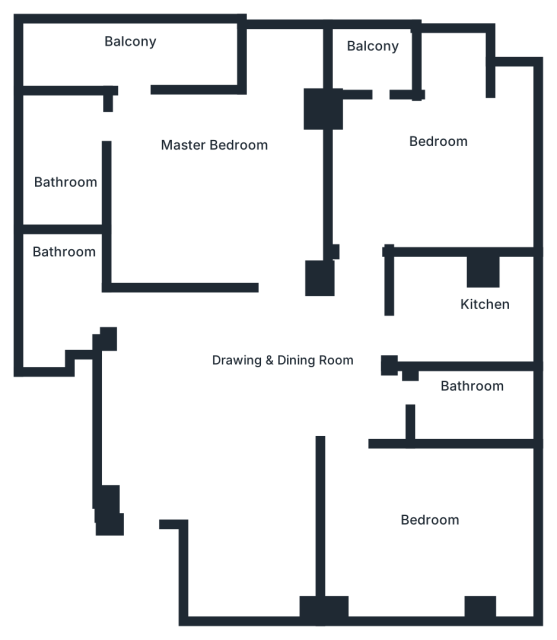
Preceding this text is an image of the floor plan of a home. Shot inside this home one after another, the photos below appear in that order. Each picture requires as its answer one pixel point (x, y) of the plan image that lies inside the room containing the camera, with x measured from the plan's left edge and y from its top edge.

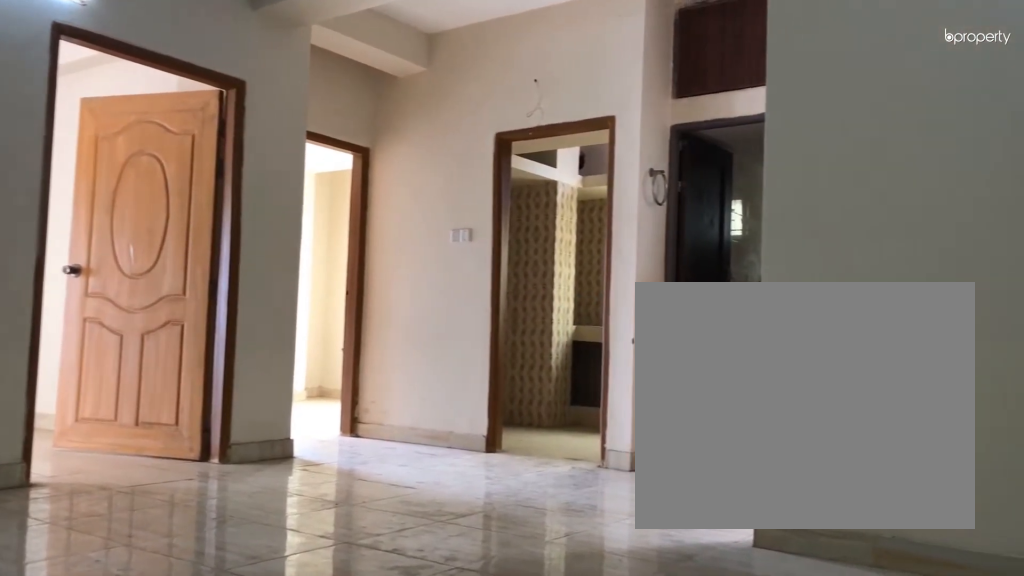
(286, 368)
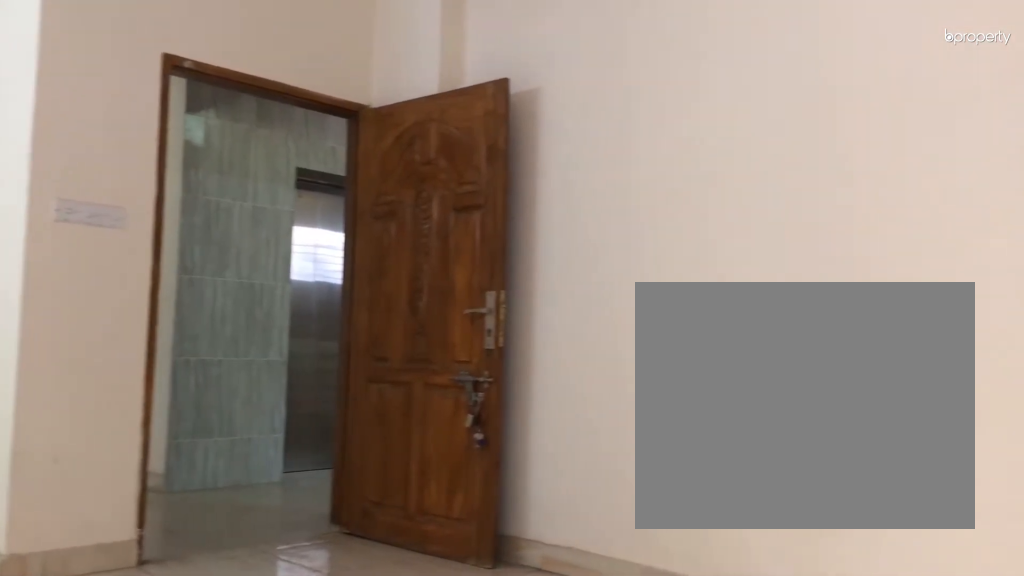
(287, 368)
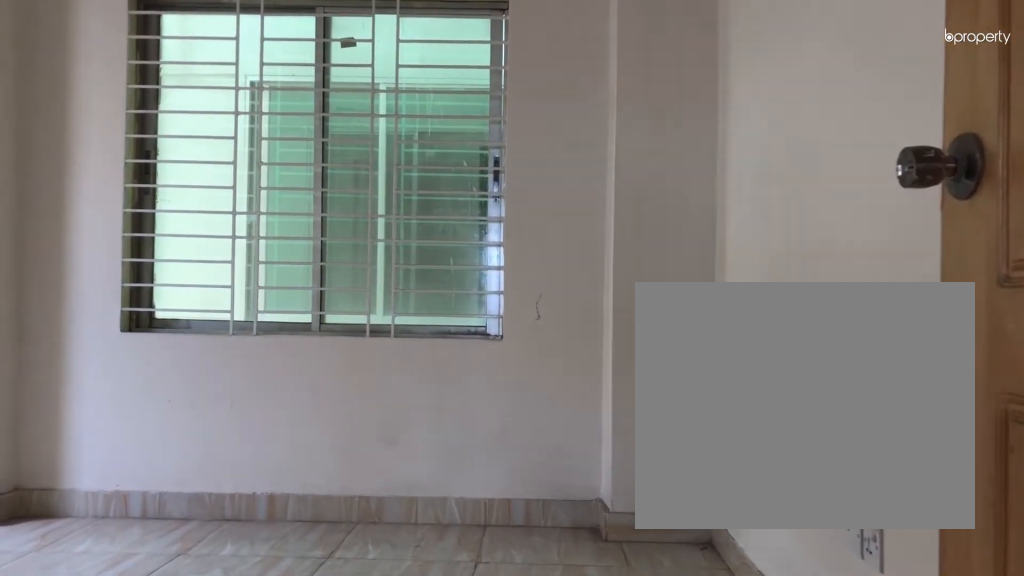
(435, 514)
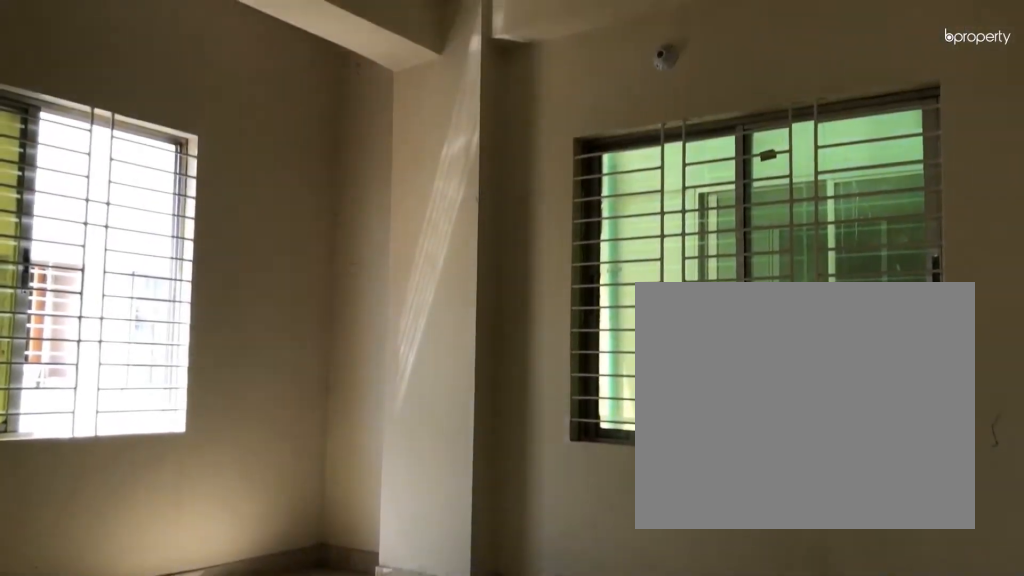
(435, 514)
